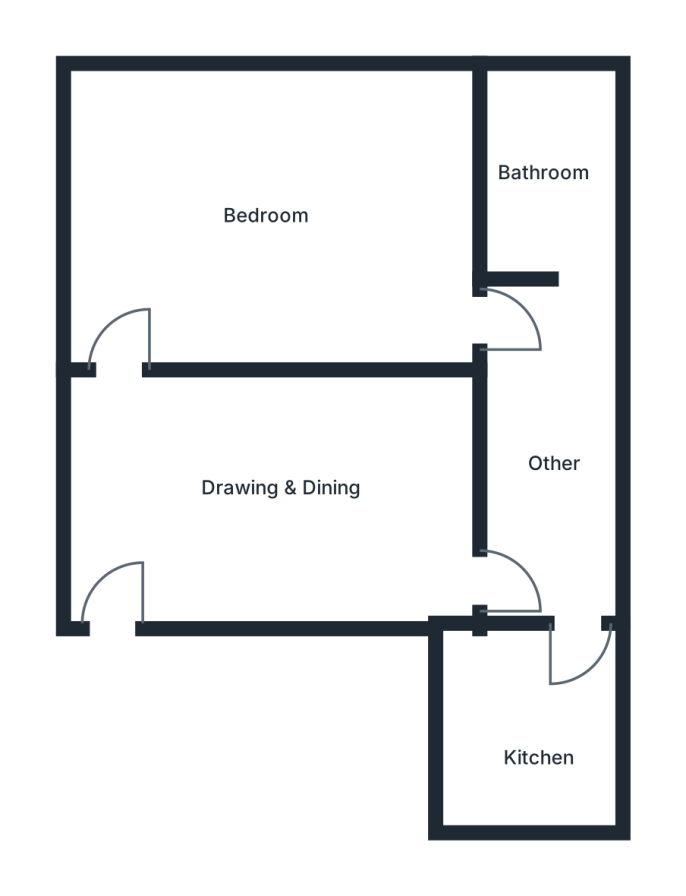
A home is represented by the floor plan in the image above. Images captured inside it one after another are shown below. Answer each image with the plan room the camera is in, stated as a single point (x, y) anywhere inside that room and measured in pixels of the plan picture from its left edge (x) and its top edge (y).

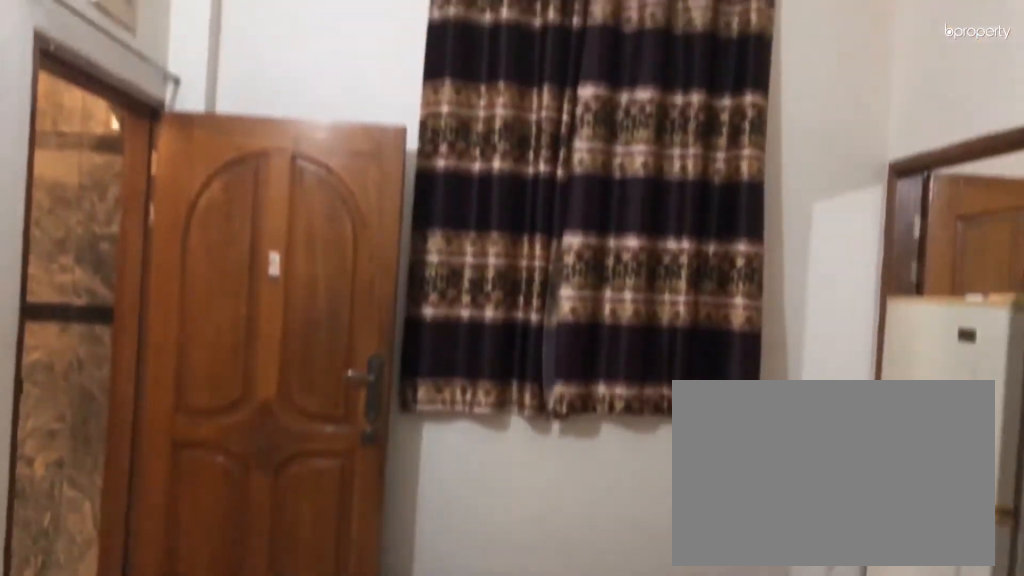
(348, 464)
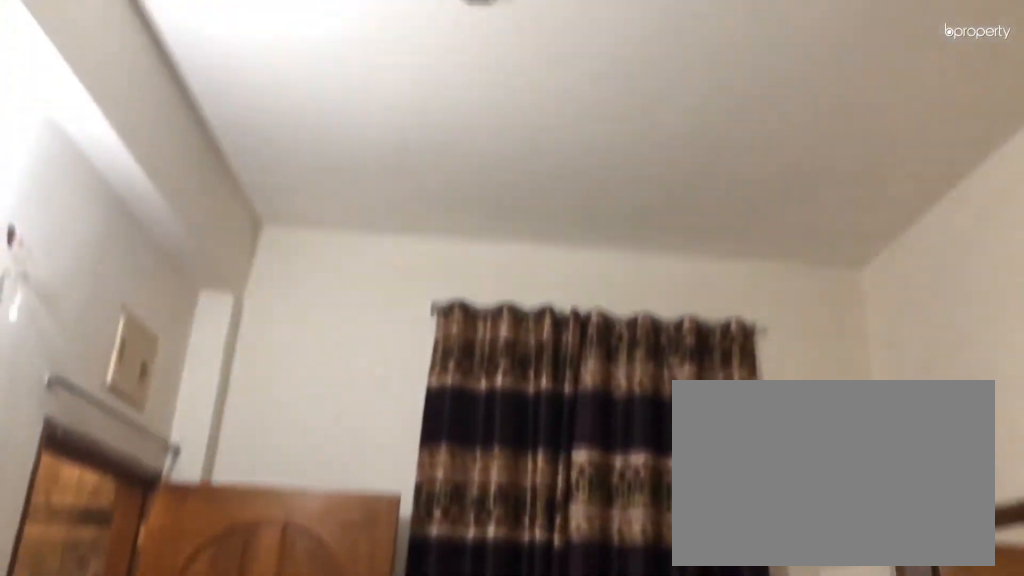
(348, 464)
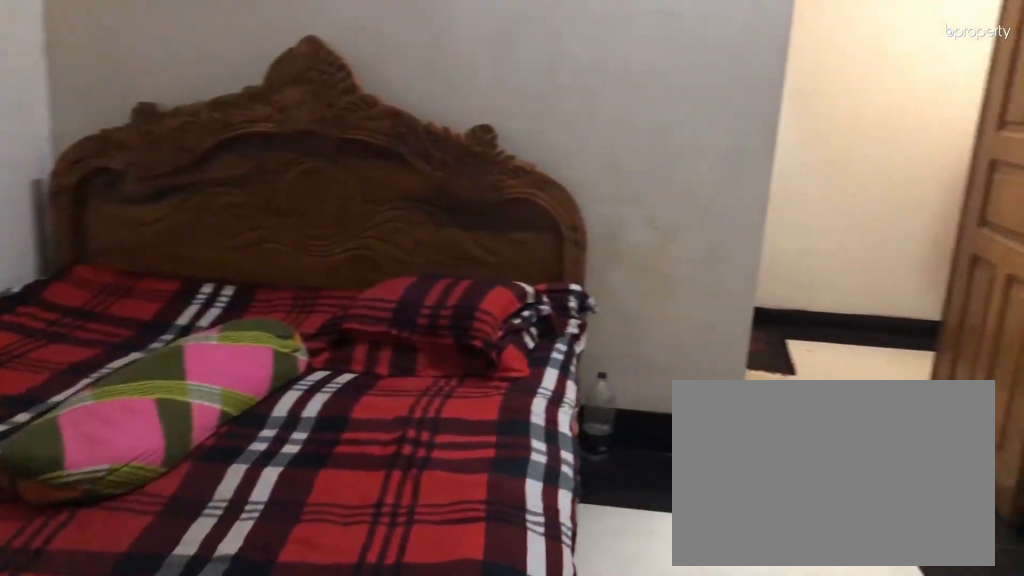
(275, 238)
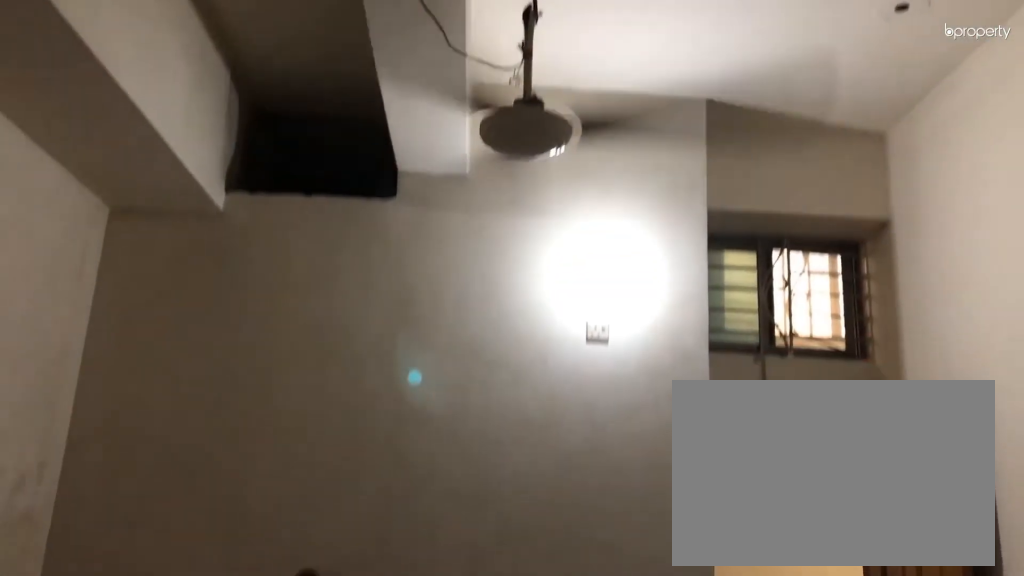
(276, 238)
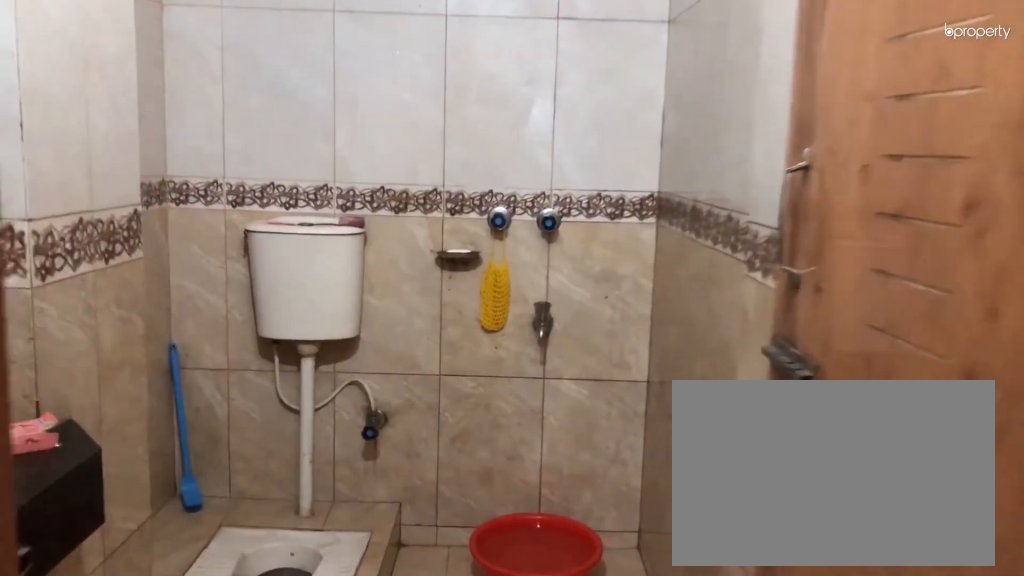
(547, 193)
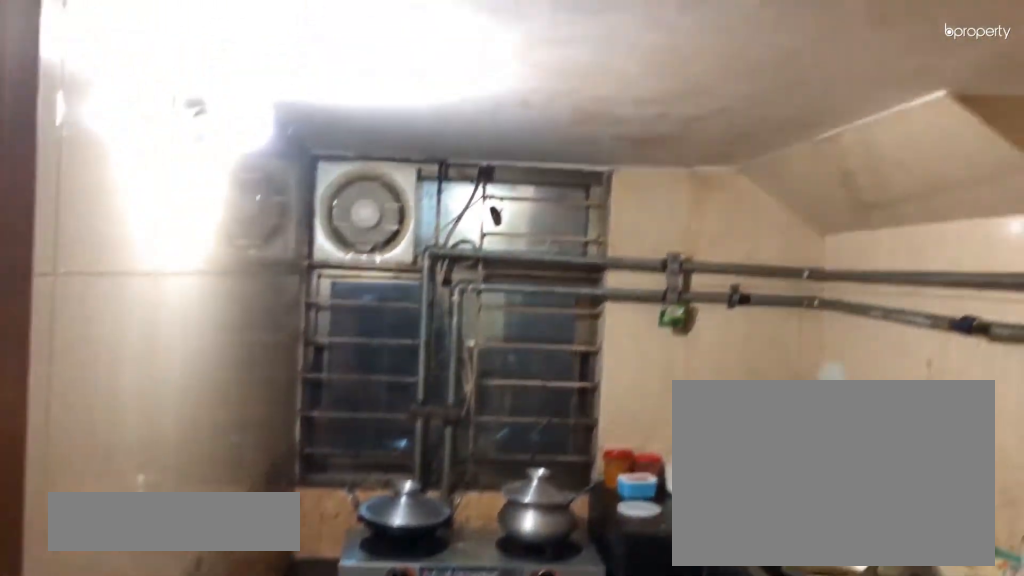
(520, 746)
